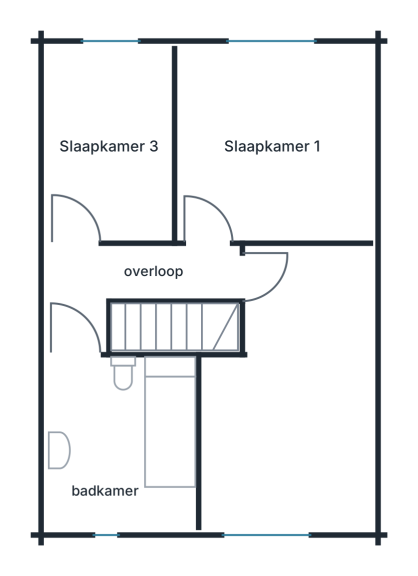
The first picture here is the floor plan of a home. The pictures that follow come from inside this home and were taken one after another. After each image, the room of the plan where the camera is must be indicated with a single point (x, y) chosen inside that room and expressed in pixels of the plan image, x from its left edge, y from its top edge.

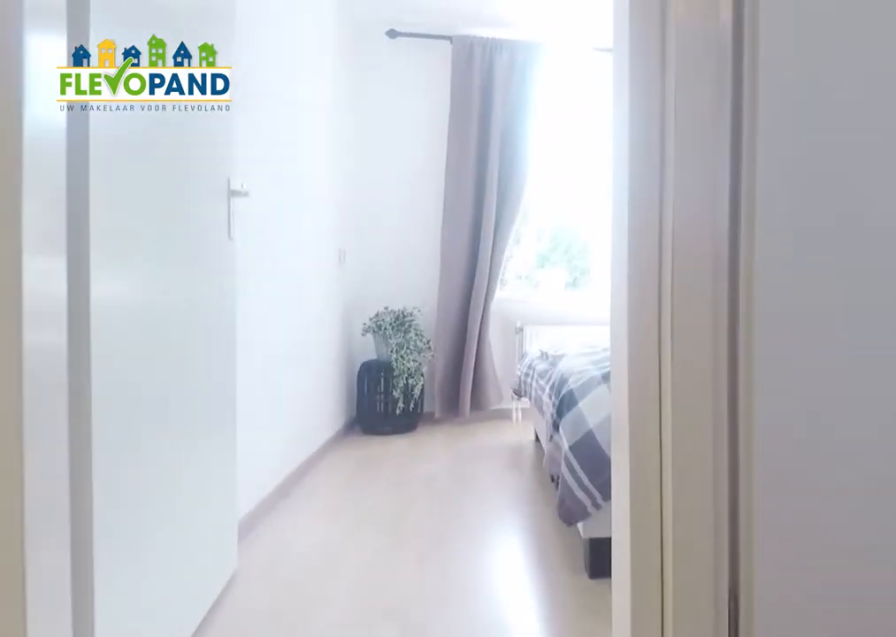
(127, 287)
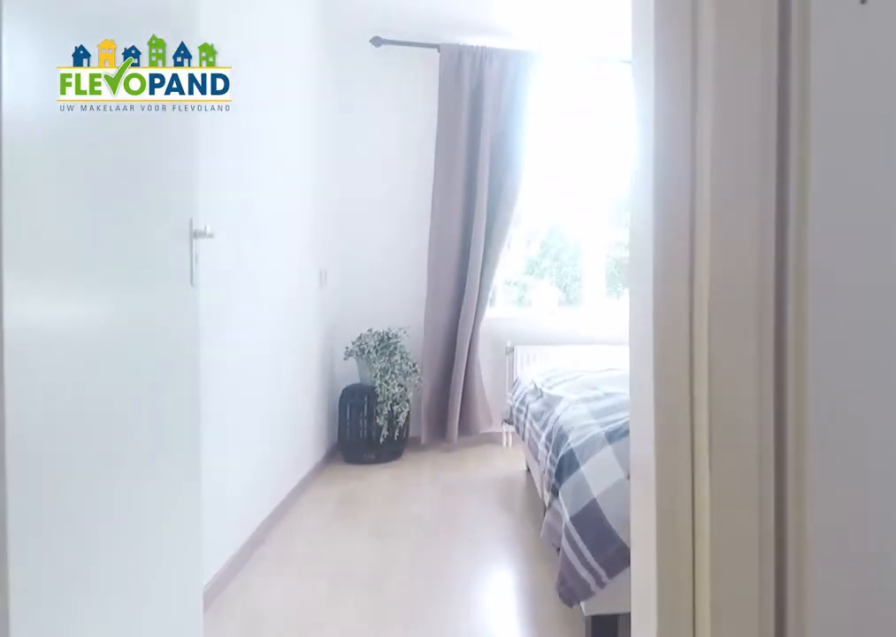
(127, 287)
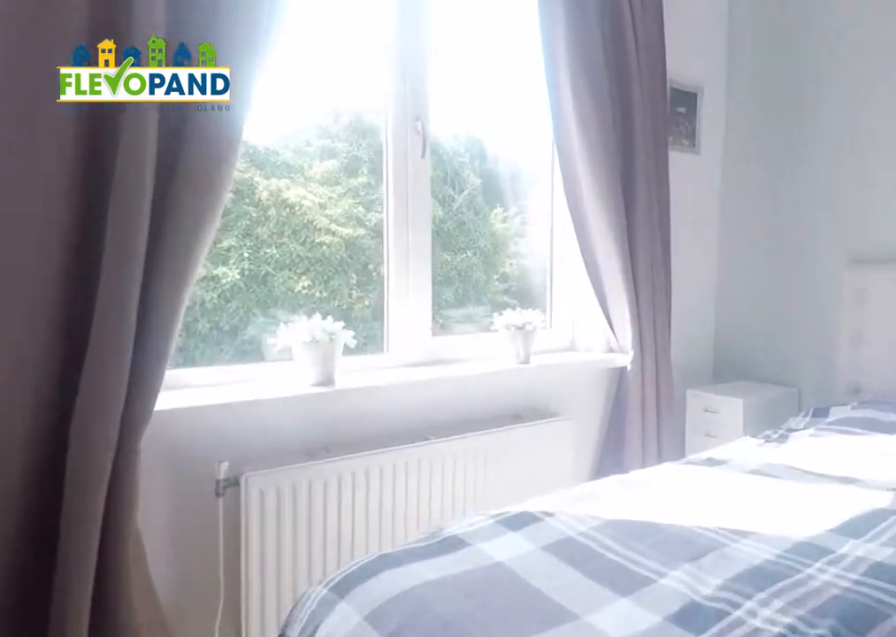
(274, 143)
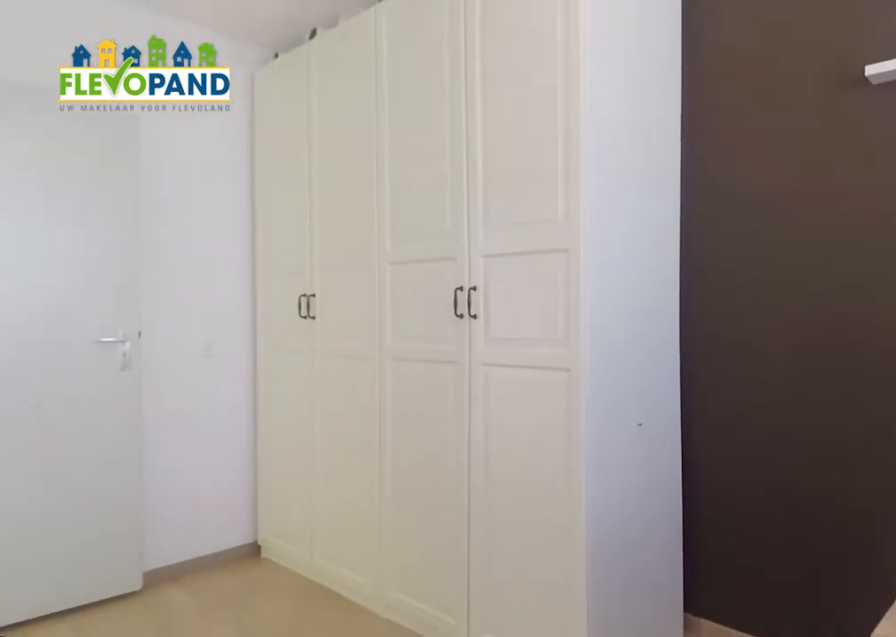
(292, 398)
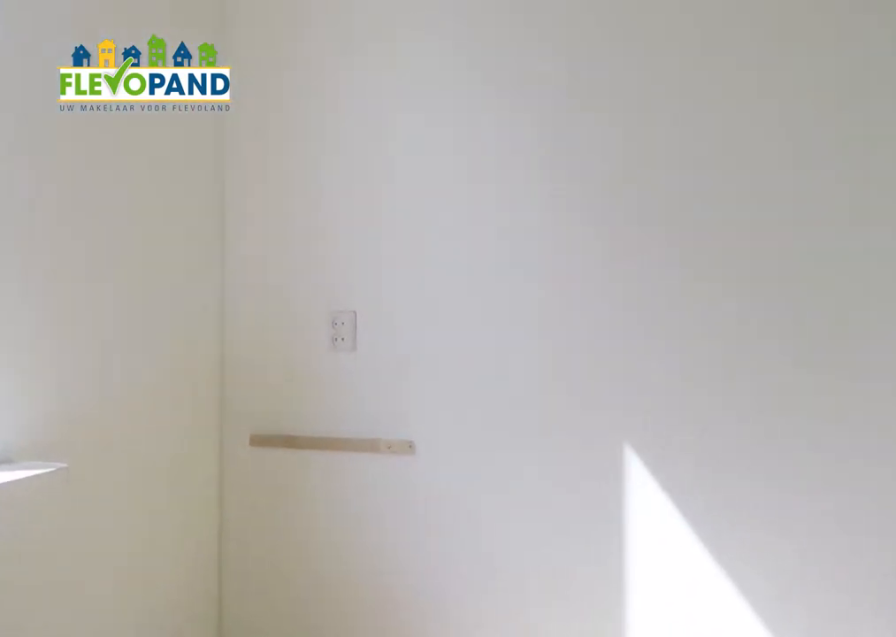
(109, 143)
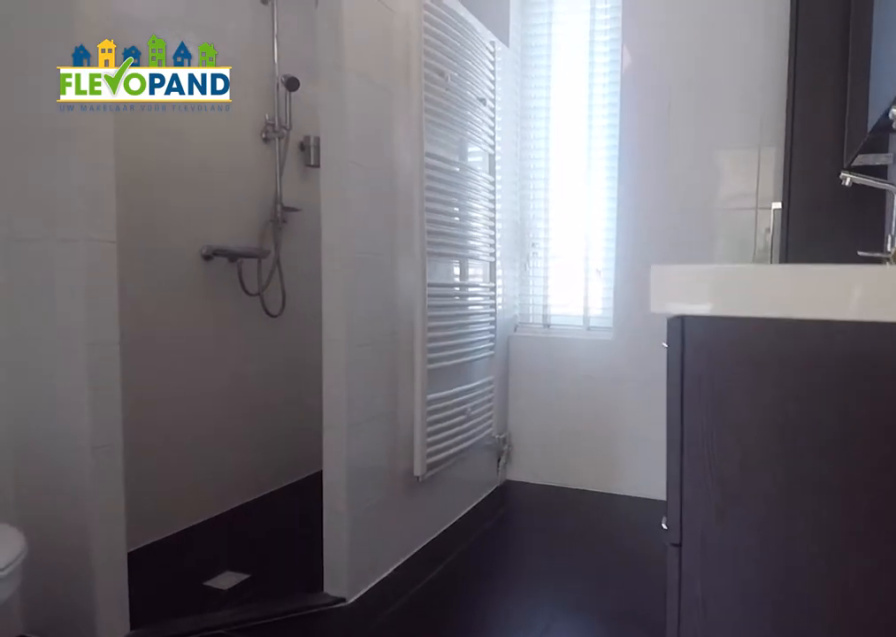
(165, 417)
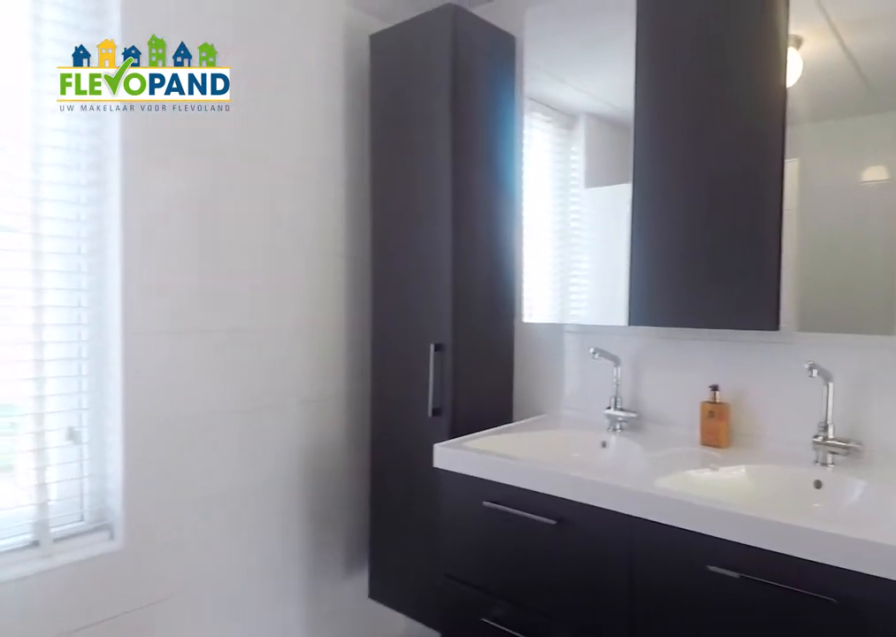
(165, 417)
